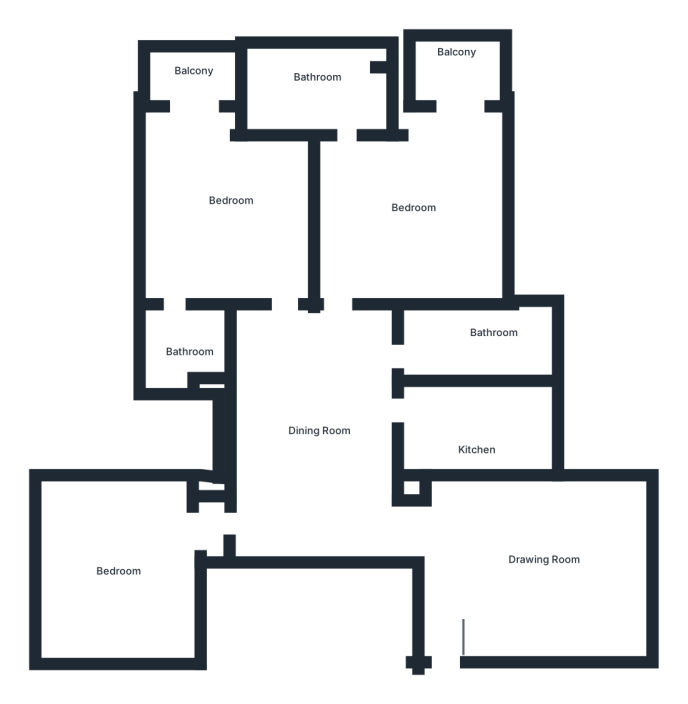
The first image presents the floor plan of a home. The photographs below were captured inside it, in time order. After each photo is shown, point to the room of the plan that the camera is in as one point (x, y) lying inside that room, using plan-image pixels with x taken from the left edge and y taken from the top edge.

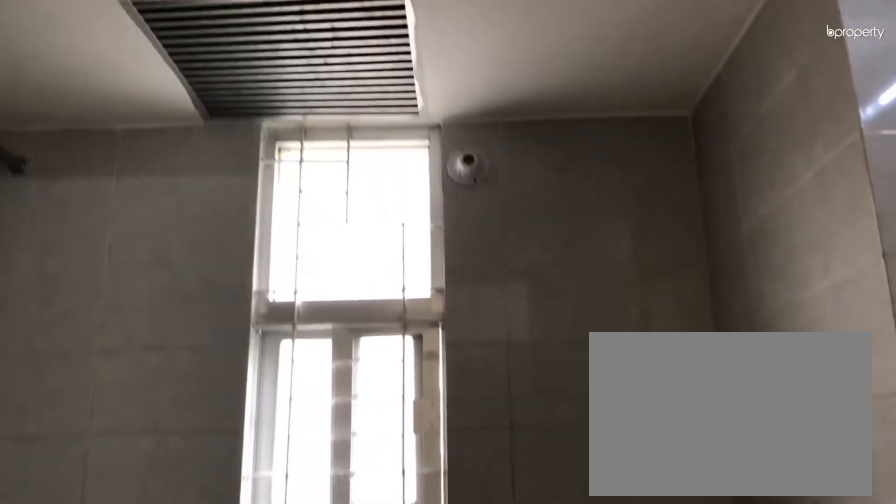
(314, 80)
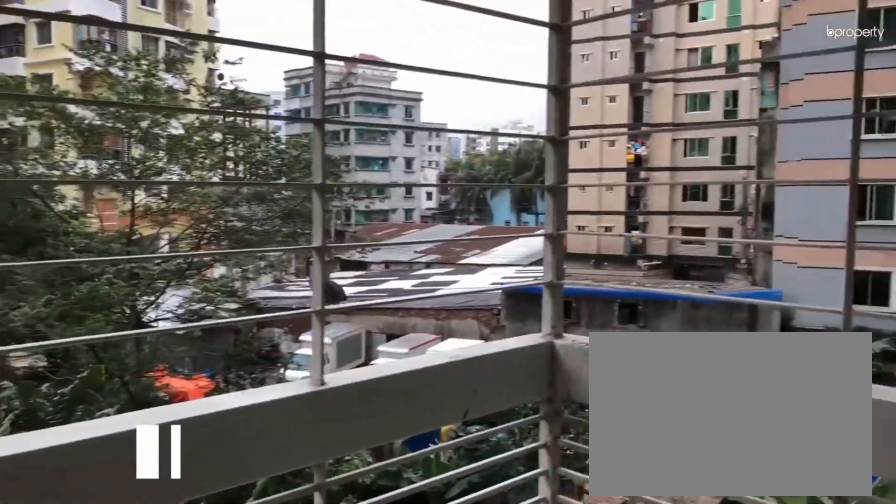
(457, 61)
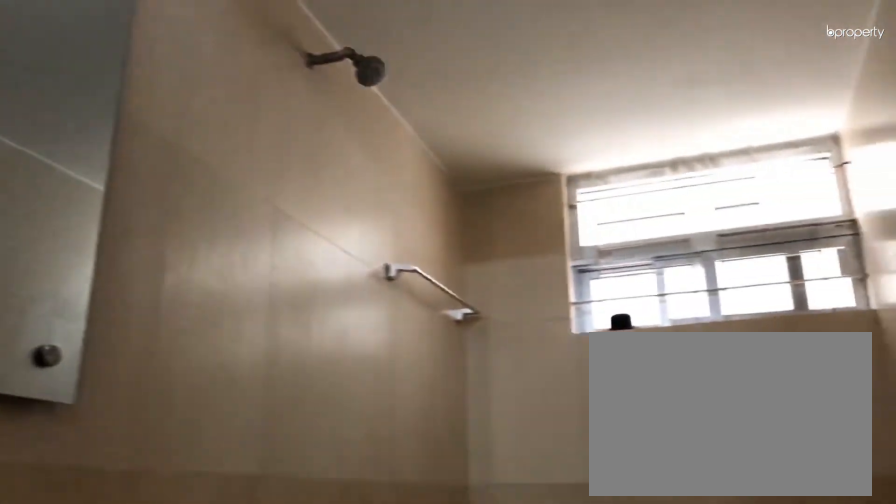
(487, 341)
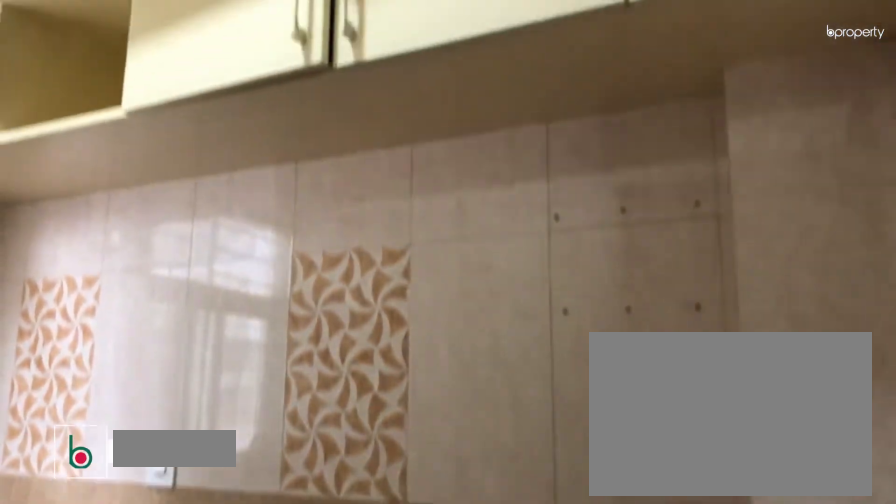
(472, 430)
